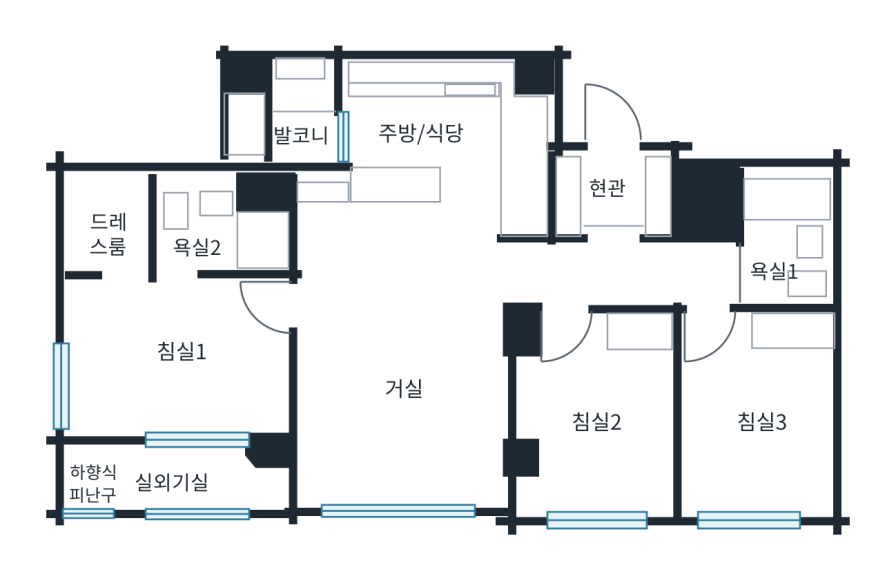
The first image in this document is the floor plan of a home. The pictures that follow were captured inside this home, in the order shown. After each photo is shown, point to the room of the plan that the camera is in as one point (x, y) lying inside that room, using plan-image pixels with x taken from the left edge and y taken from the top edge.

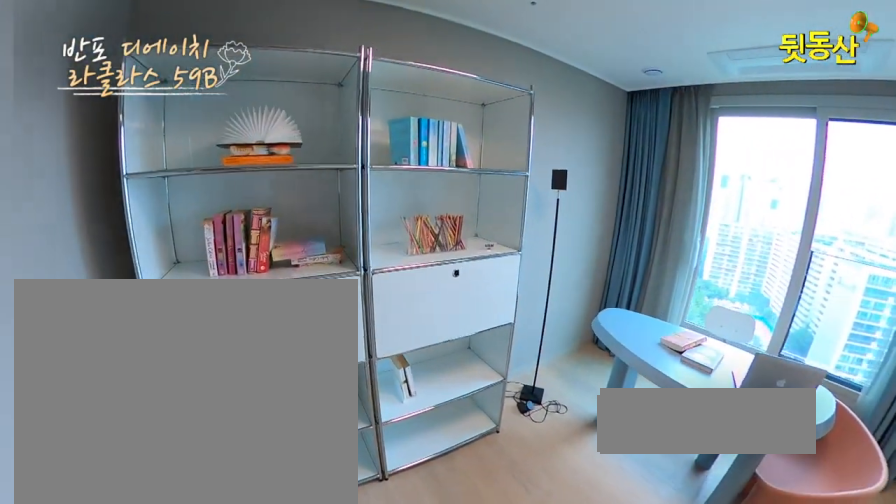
(771, 427)
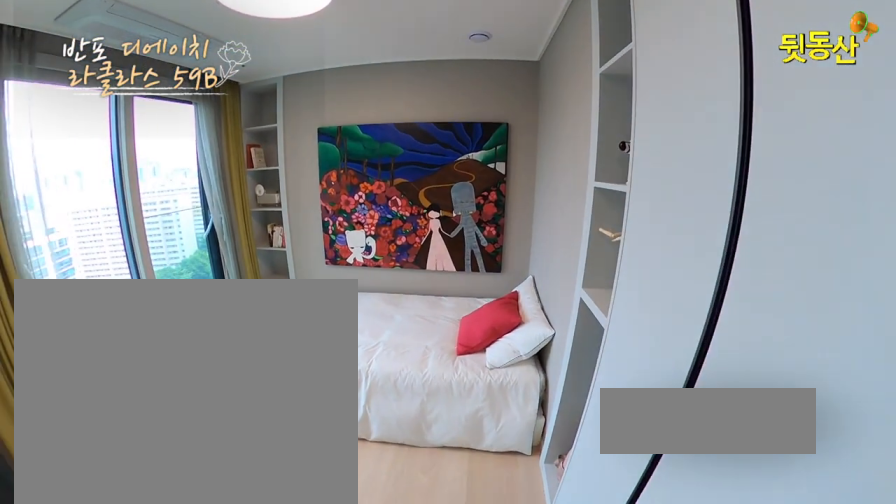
(621, 421)
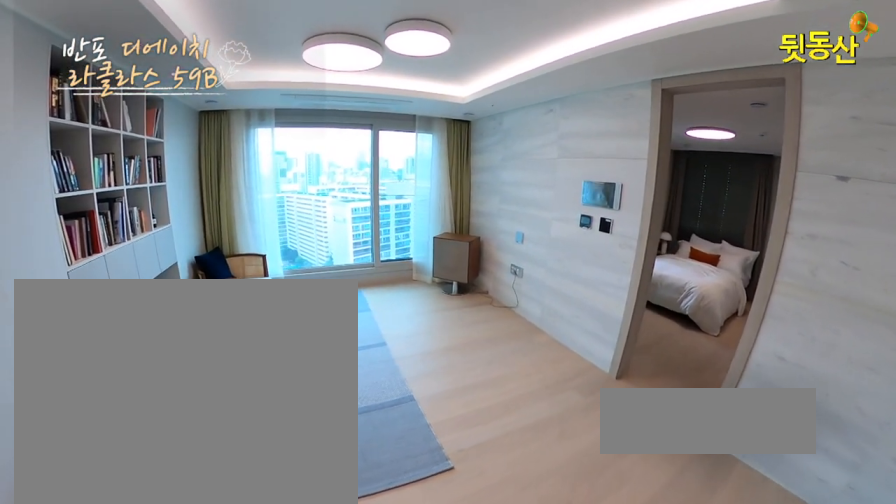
(402, 392)
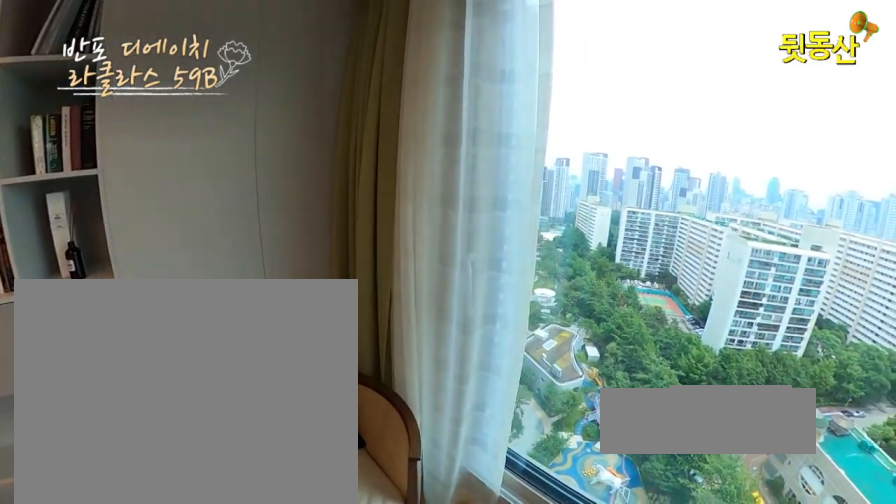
(403, 392)
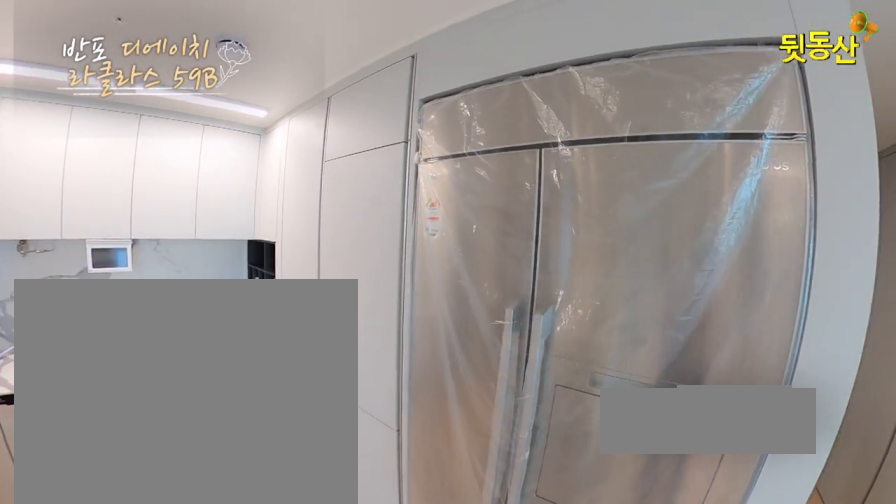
(452, 162)
